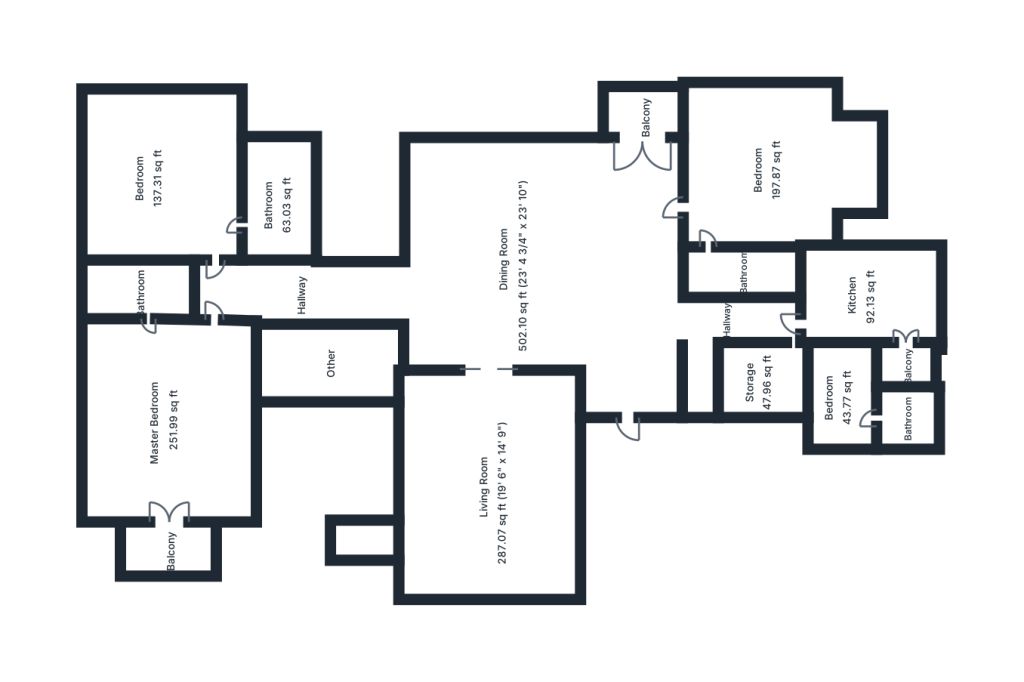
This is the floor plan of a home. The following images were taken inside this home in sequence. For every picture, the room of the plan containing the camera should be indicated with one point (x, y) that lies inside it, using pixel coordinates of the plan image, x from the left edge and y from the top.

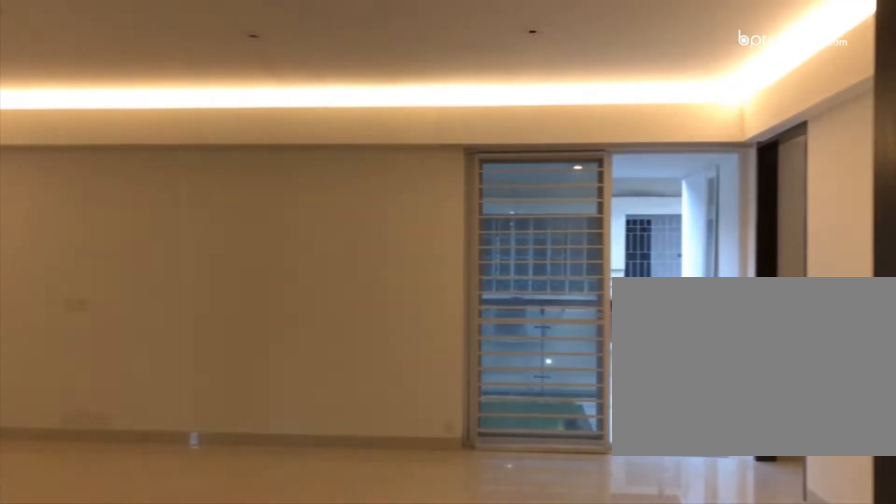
(583, 277)
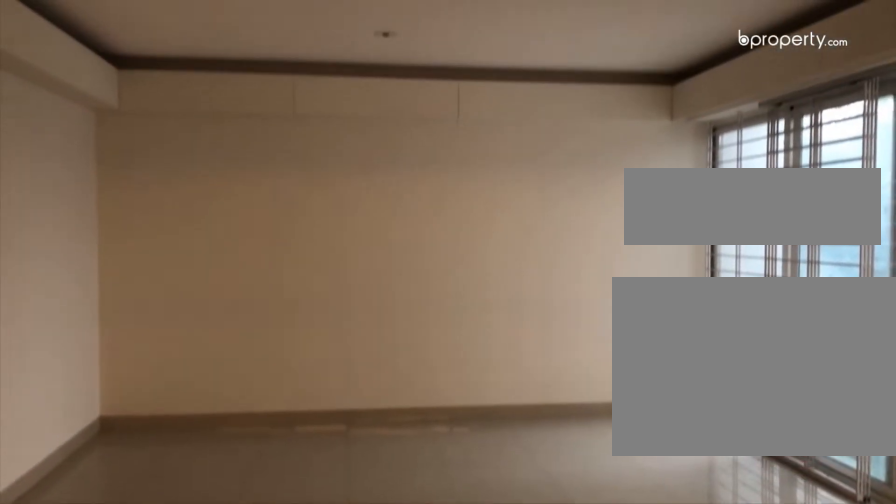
(495, 445)
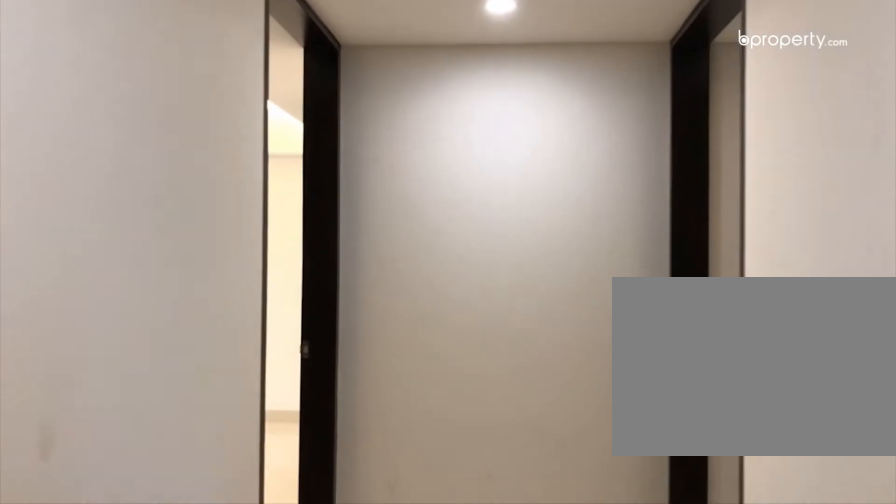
(354, 286)
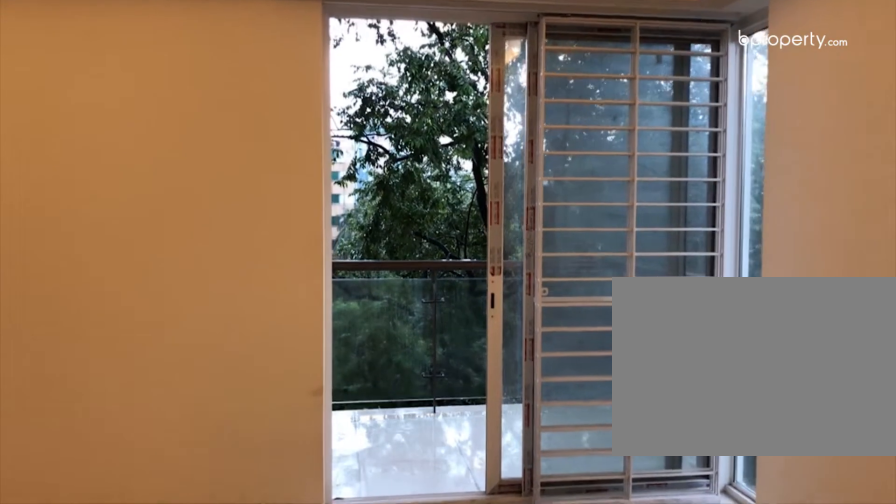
(175, 523)
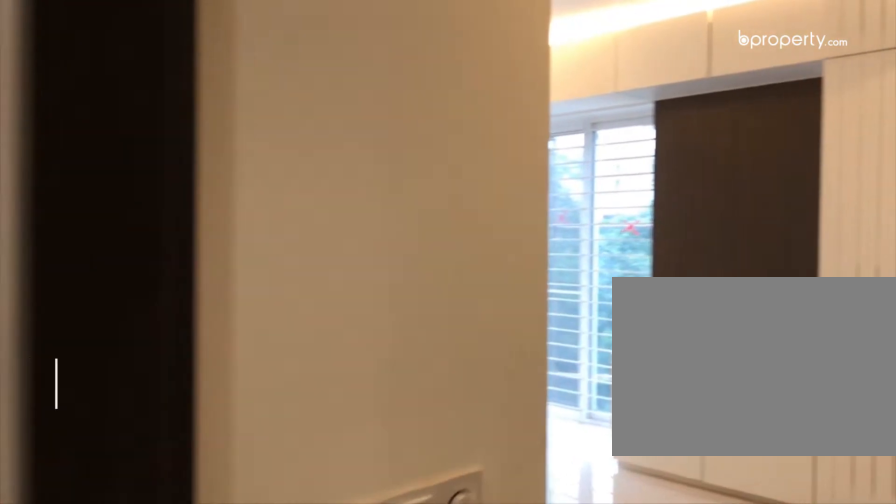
(170, 180)
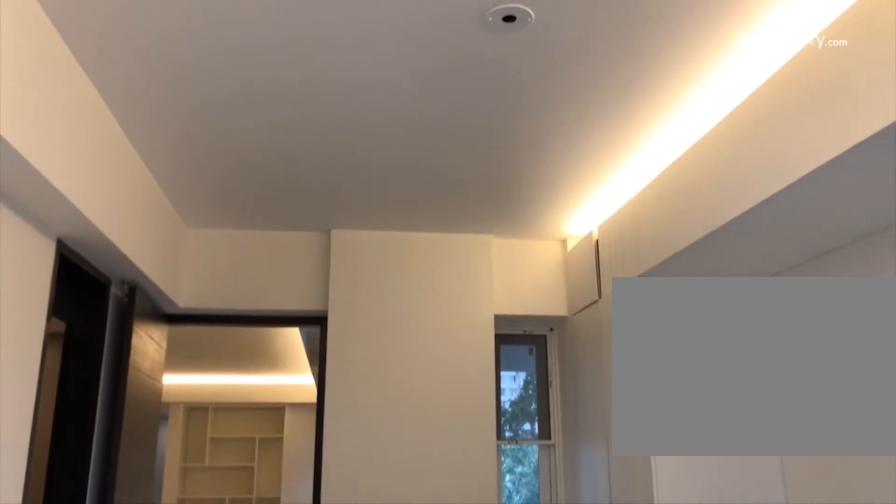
(741, 173)
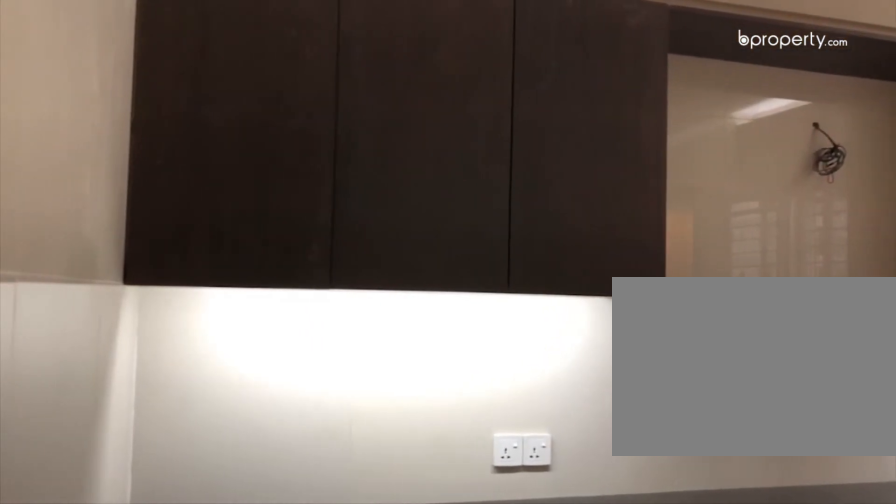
(863, 282)
